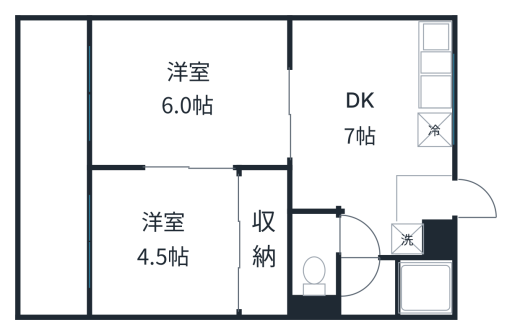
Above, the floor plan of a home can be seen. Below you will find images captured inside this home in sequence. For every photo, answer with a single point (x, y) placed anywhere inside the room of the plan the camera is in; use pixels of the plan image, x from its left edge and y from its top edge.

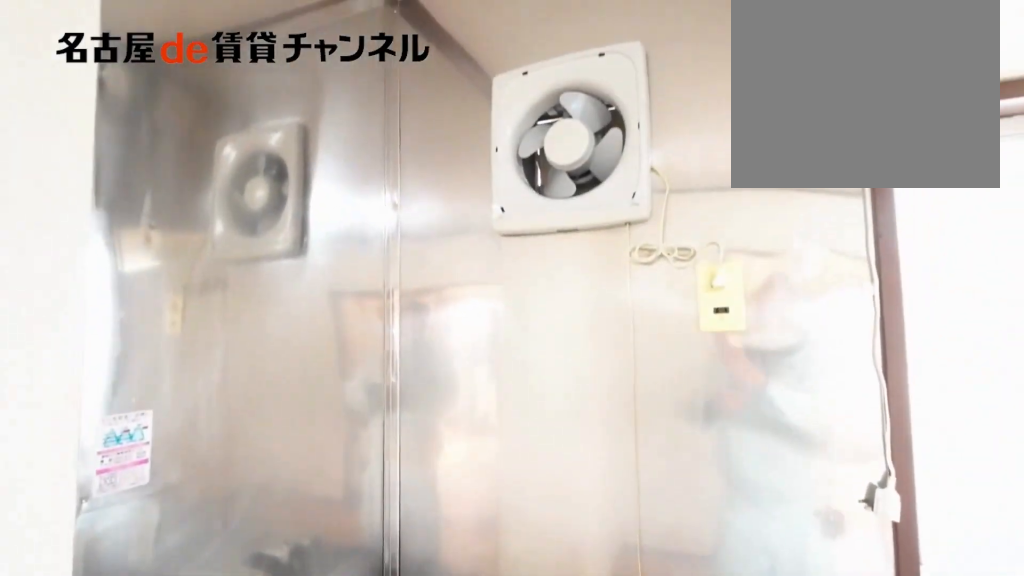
(433, 86)
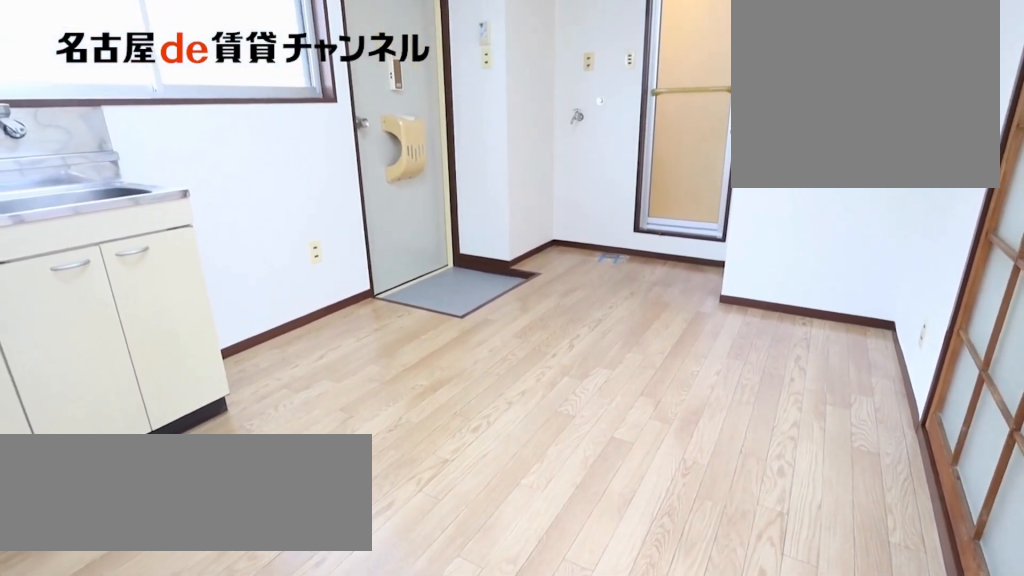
(379, 134)
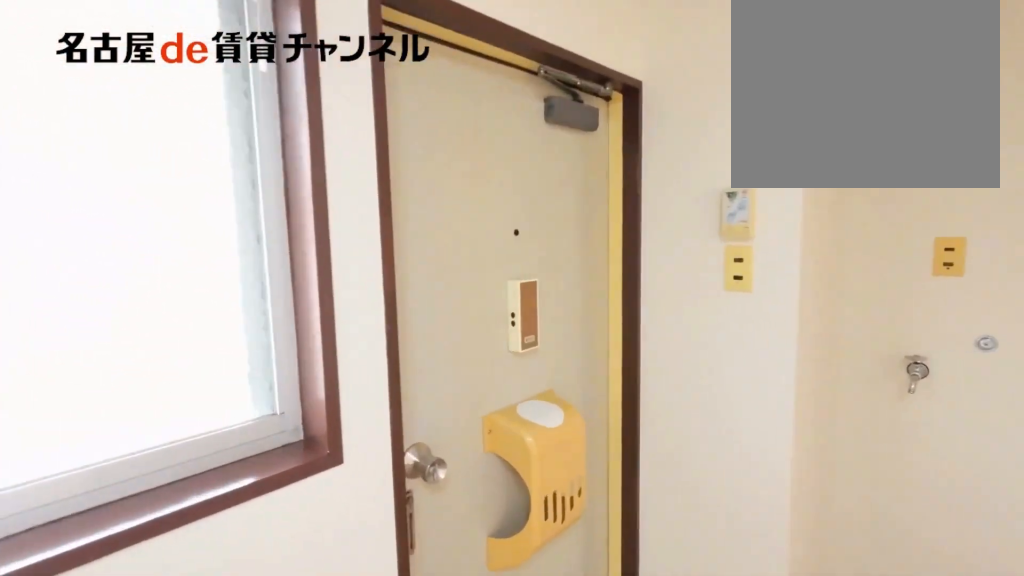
(379, 134)
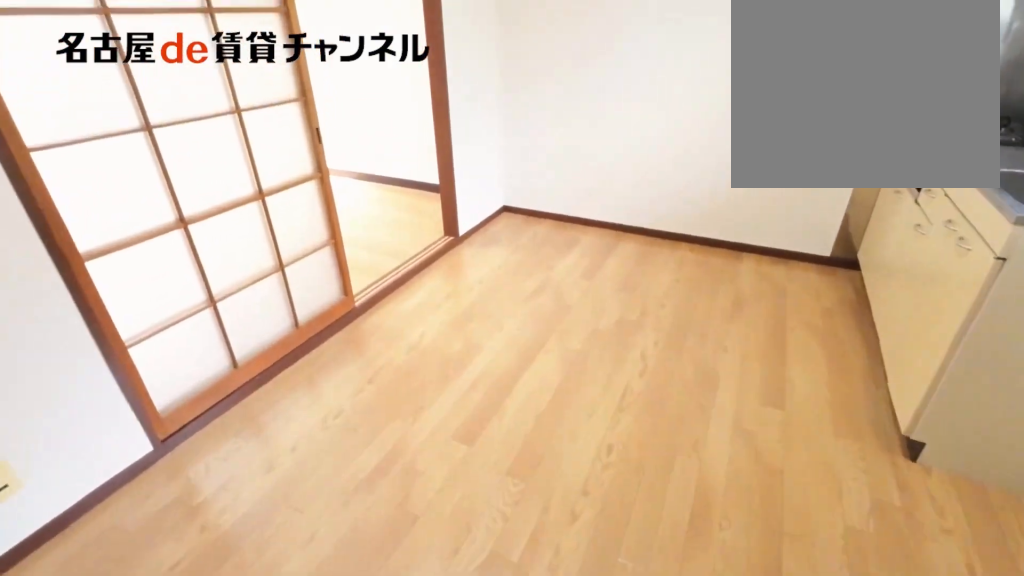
(379, 134)
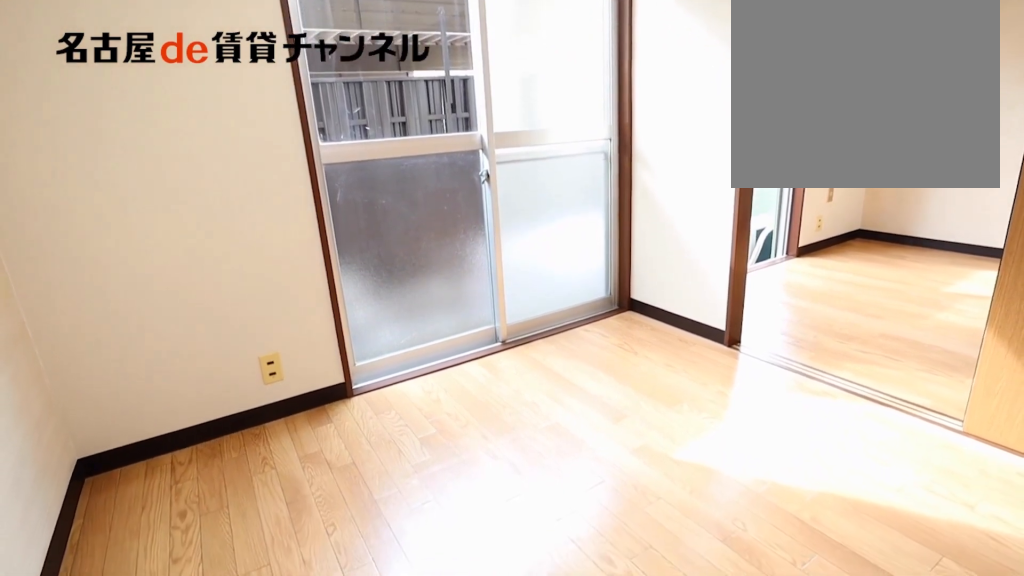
(165, 244)
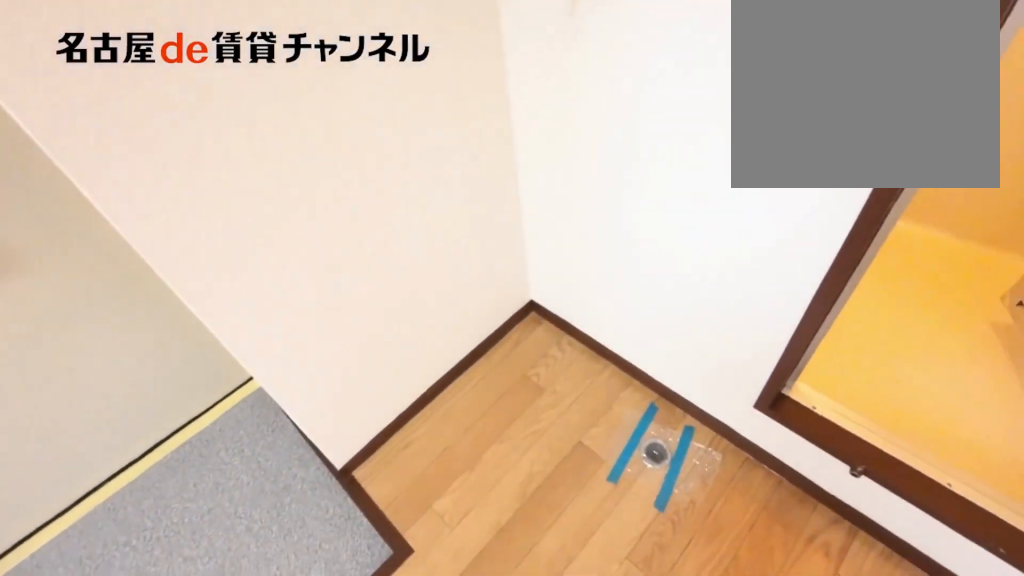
(407, 239)
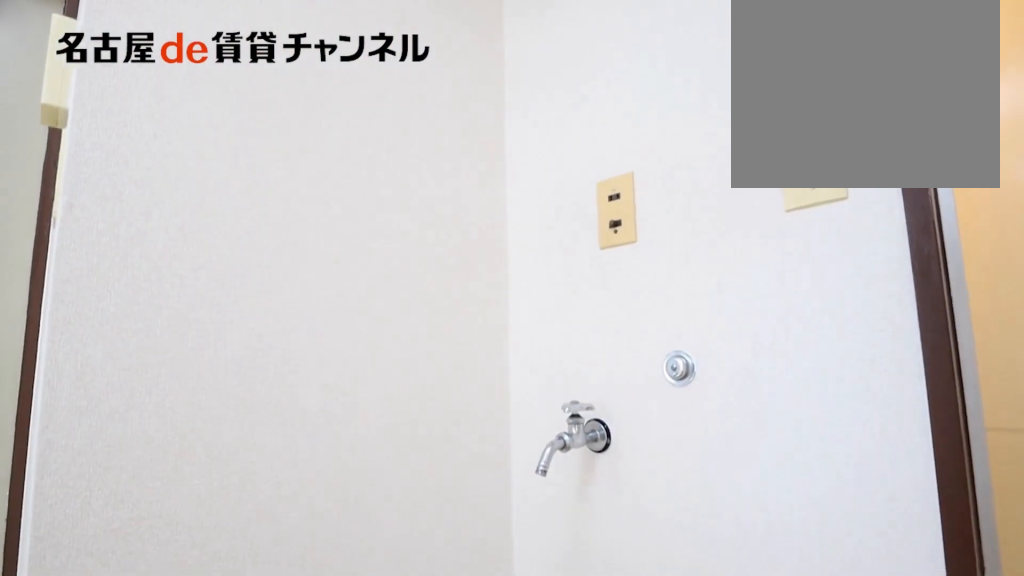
(407, 239)
